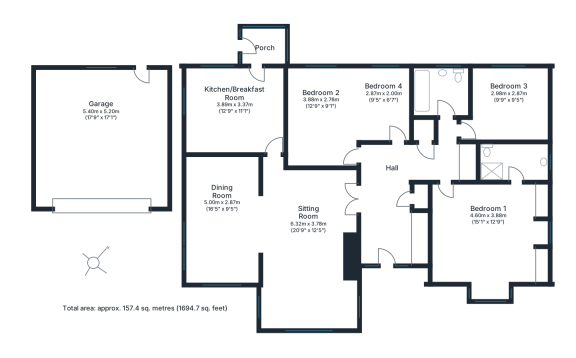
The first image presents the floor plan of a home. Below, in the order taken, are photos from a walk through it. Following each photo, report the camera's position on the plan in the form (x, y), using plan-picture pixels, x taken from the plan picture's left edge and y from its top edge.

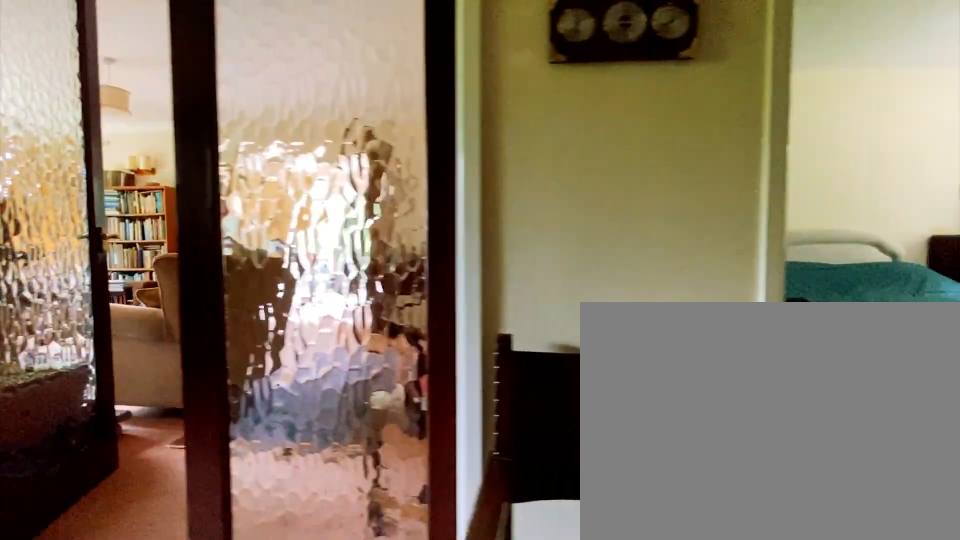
(378, 186)
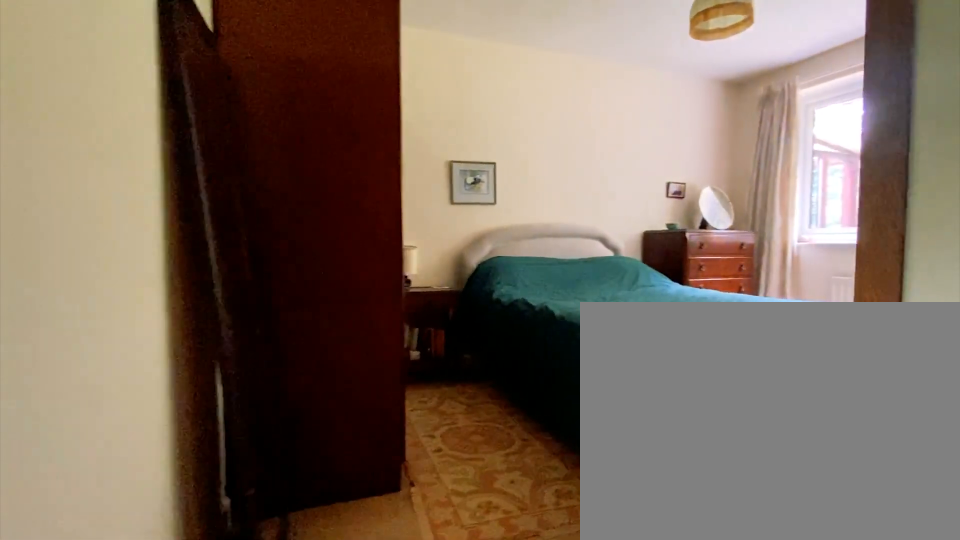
(360, 158)
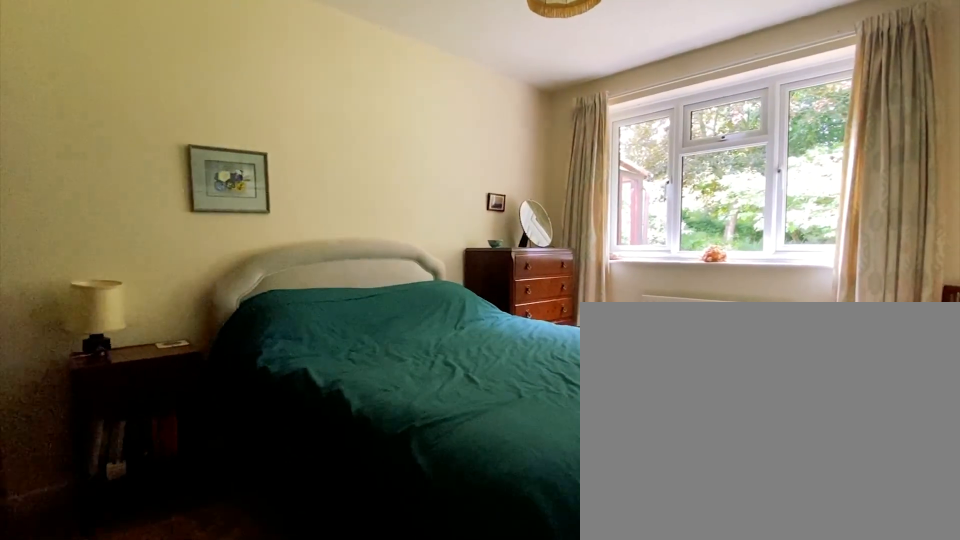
(342, 147)
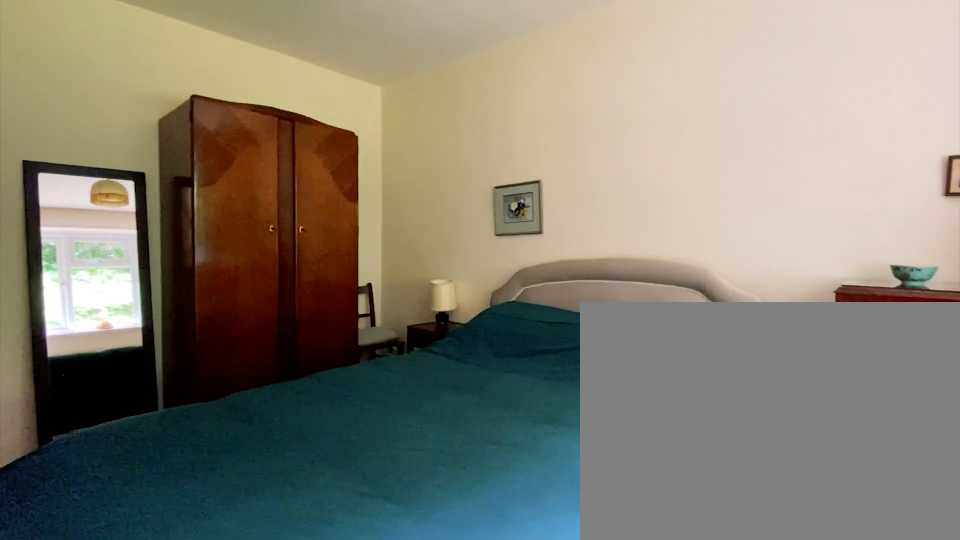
(320, 134)
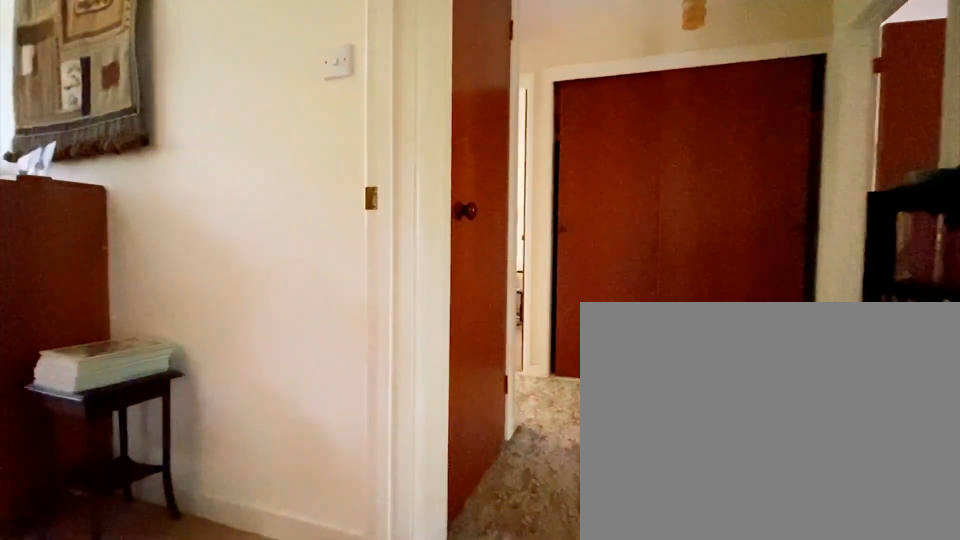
(380, 156)
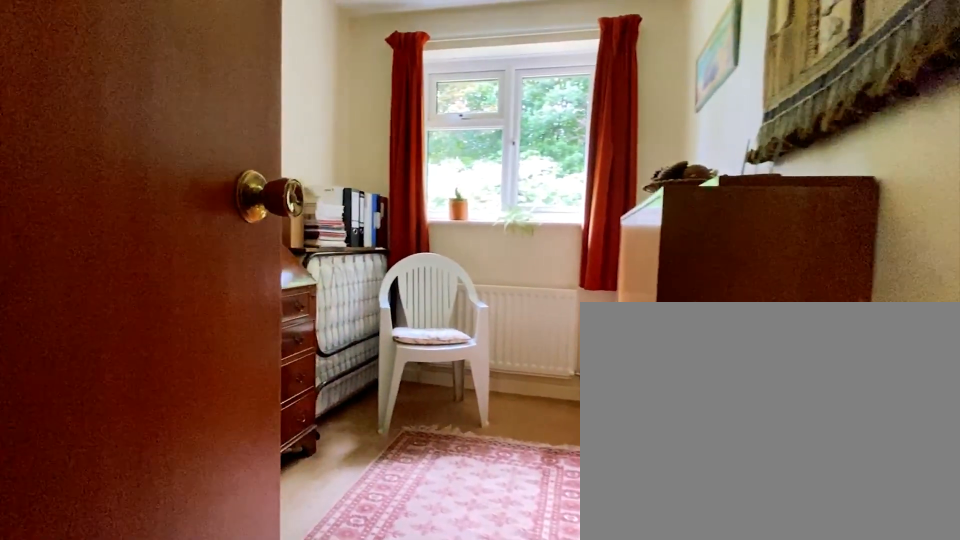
(389, 132)
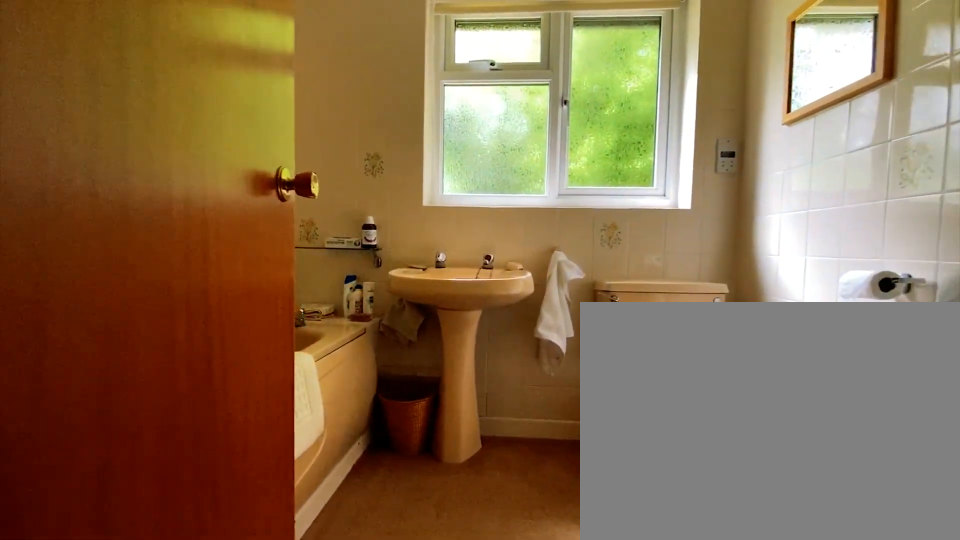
(447, 118)
